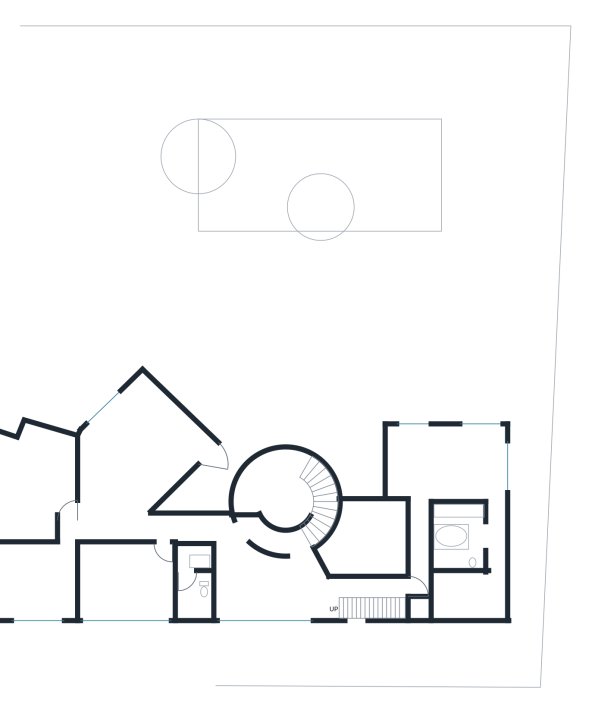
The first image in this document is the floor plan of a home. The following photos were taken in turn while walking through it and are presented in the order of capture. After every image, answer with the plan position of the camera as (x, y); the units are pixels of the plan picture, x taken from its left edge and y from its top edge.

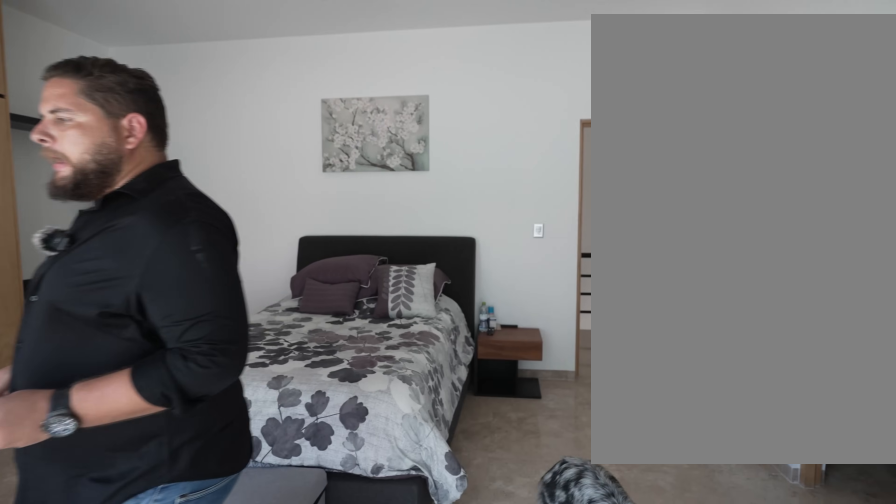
(157, 599)
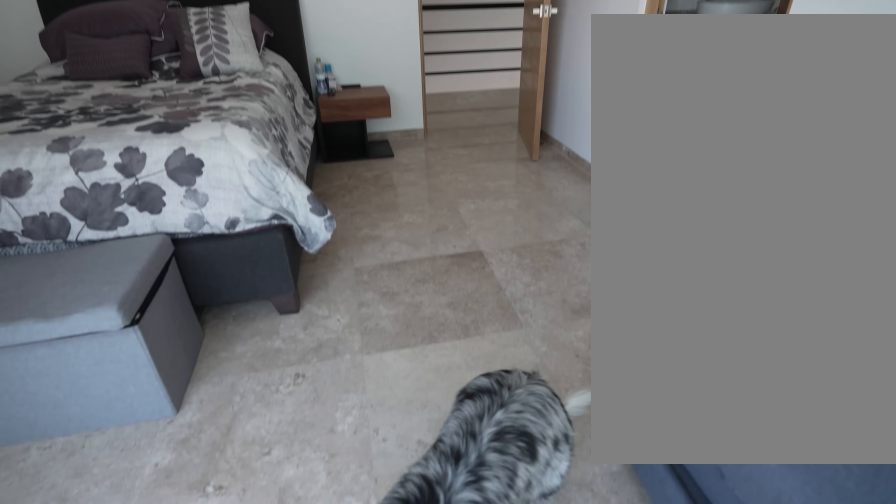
(157, 599)
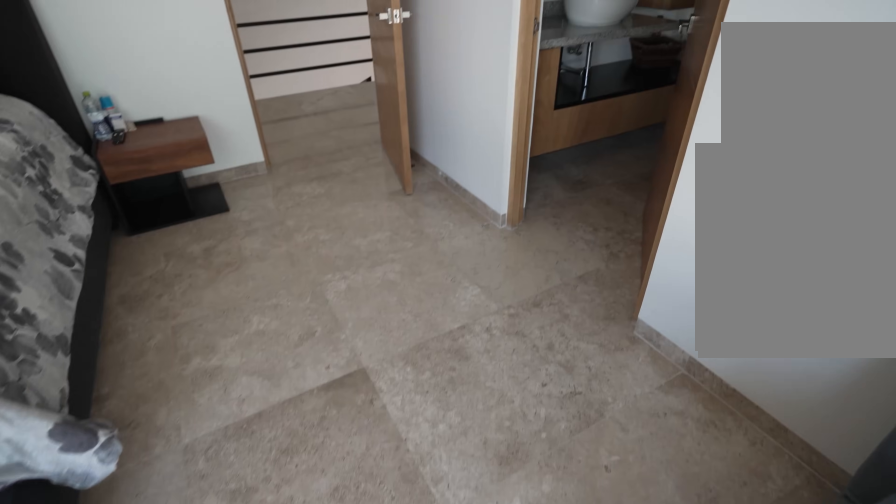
(156, 599)
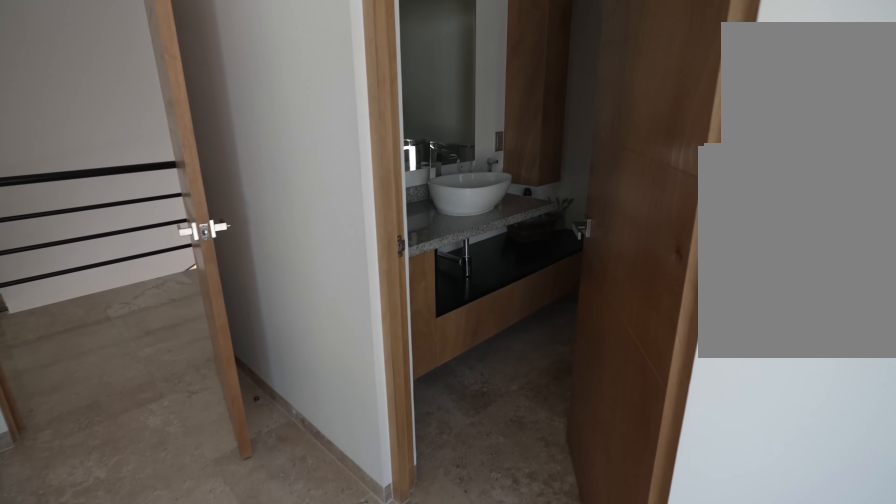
(158, 584)
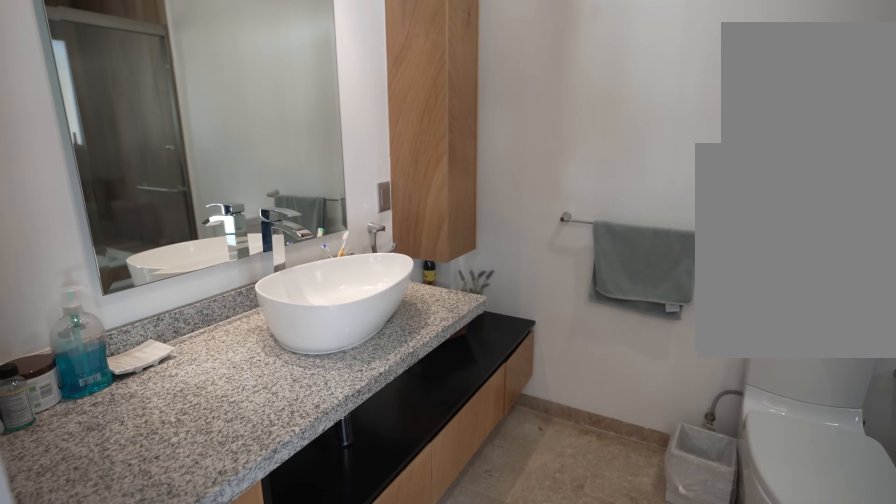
(177, 577)
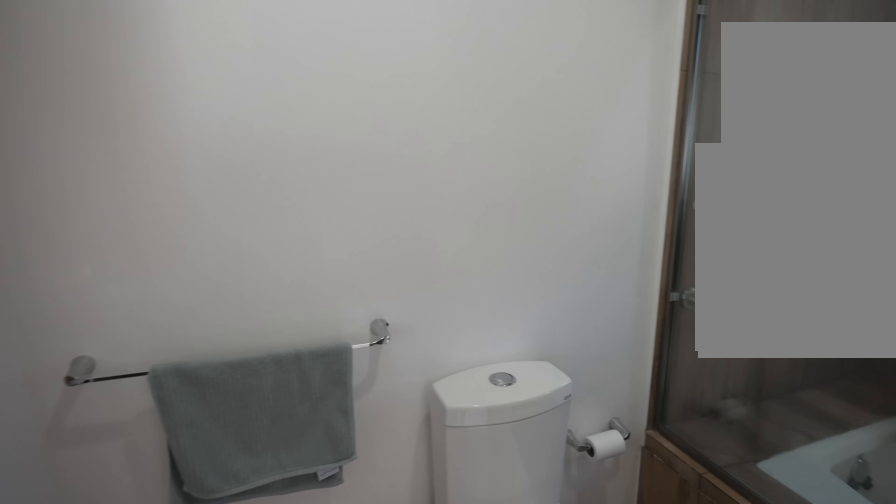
(177, 577)
